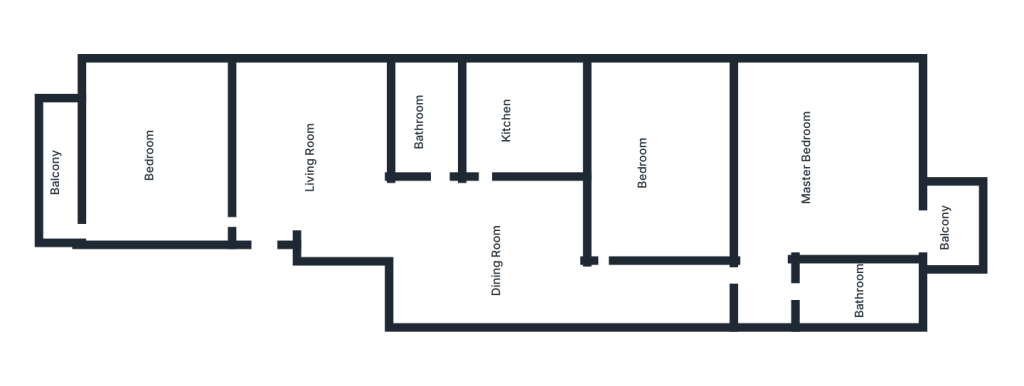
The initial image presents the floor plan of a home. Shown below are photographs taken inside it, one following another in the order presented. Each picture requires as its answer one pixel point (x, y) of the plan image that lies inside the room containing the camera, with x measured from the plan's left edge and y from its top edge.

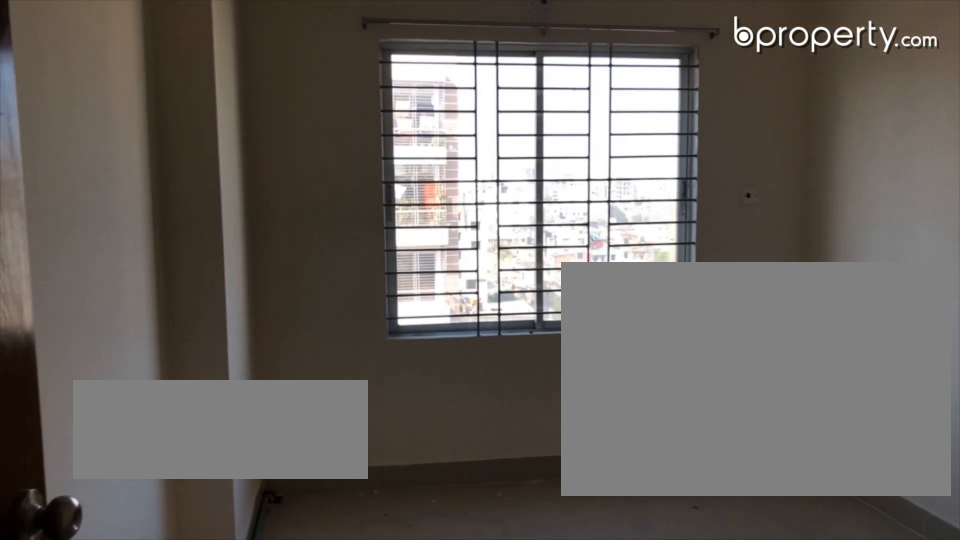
(668, 154)
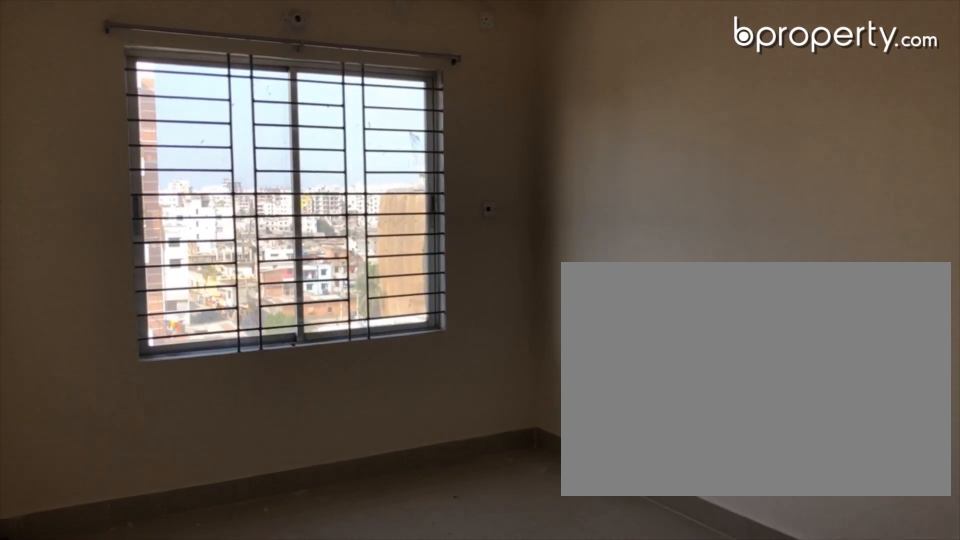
(668, 154)
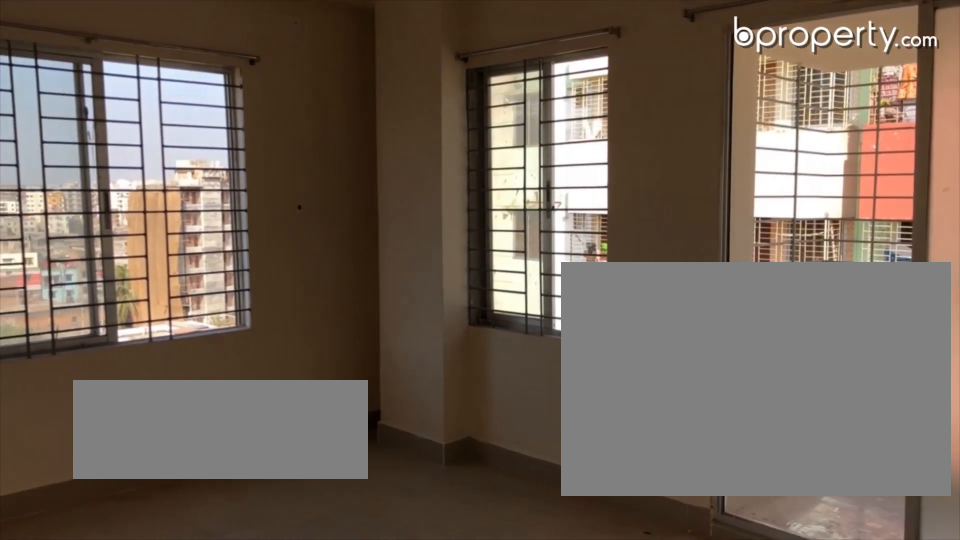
(839, 171)
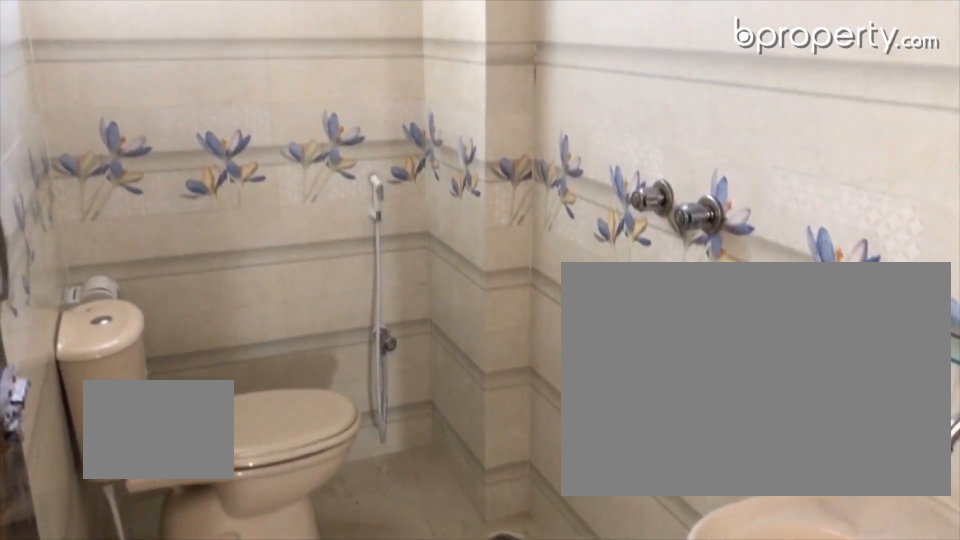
(839, 293)
